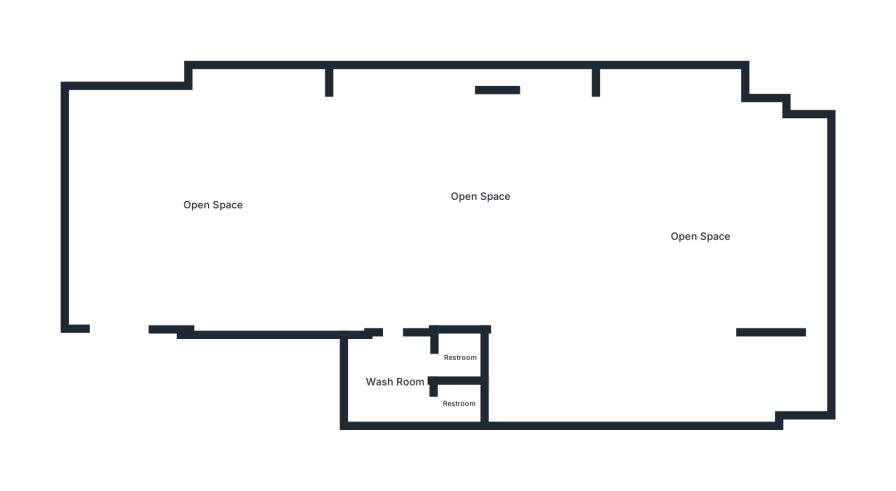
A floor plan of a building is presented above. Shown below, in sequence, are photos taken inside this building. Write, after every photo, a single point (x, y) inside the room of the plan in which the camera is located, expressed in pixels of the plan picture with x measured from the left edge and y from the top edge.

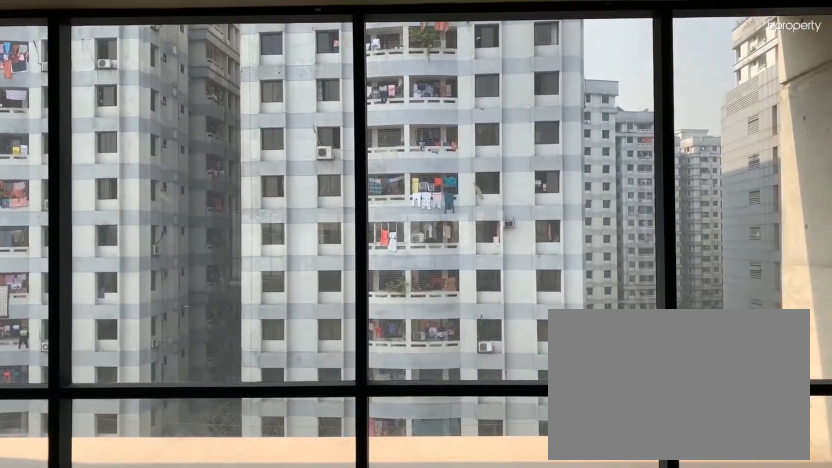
(215, 206)
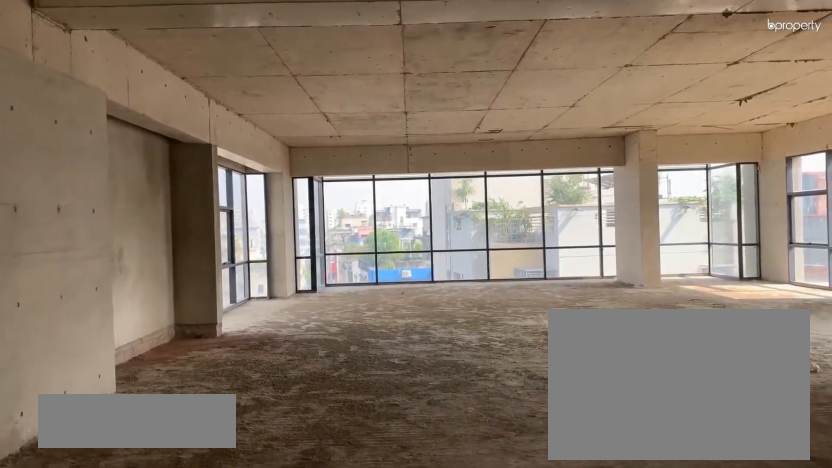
(483, 195)
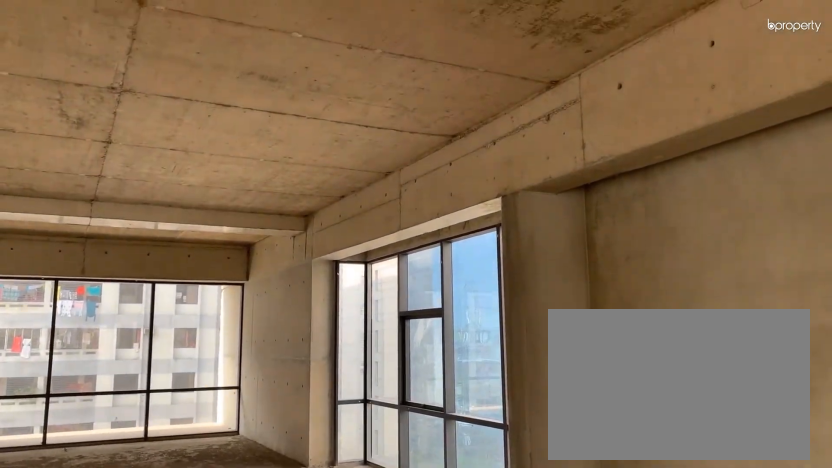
(483, 195)
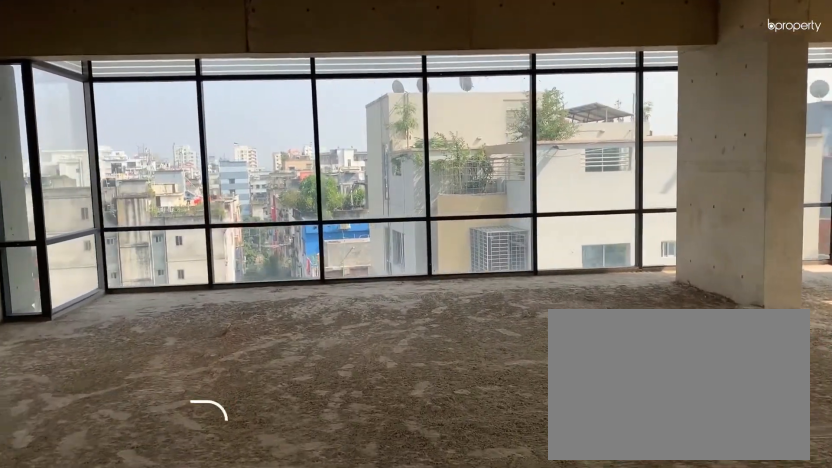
(703, 236)
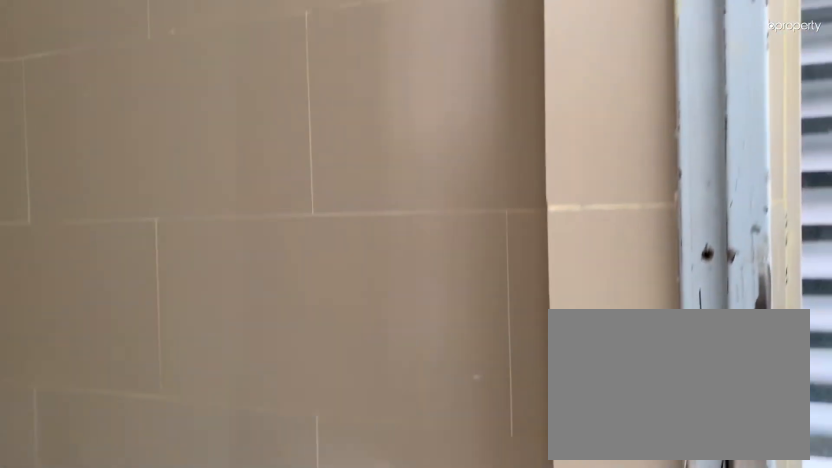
(459, 406)
